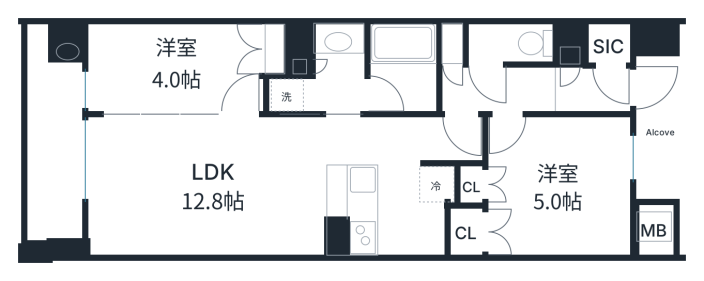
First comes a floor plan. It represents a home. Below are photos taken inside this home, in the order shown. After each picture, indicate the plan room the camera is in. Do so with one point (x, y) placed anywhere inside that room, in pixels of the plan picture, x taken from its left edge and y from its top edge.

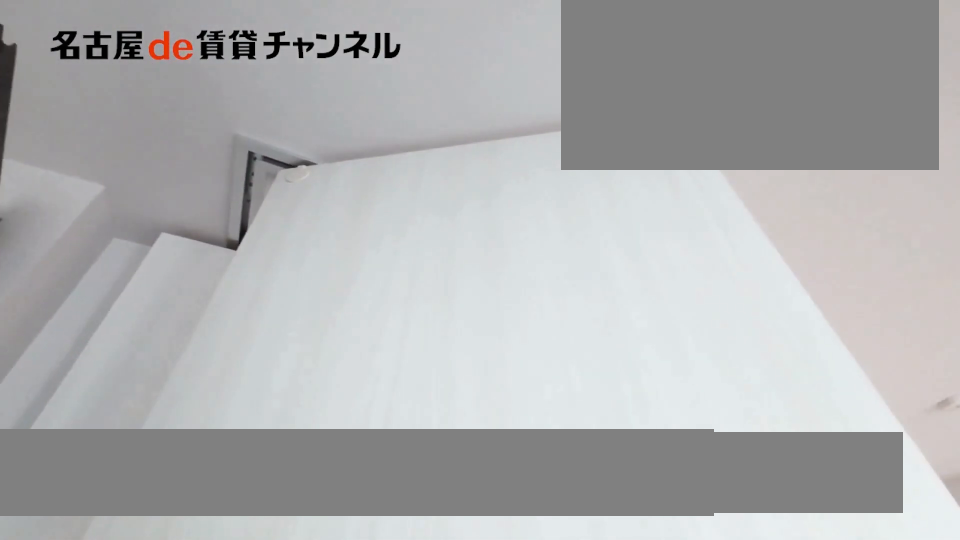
(172, 70)
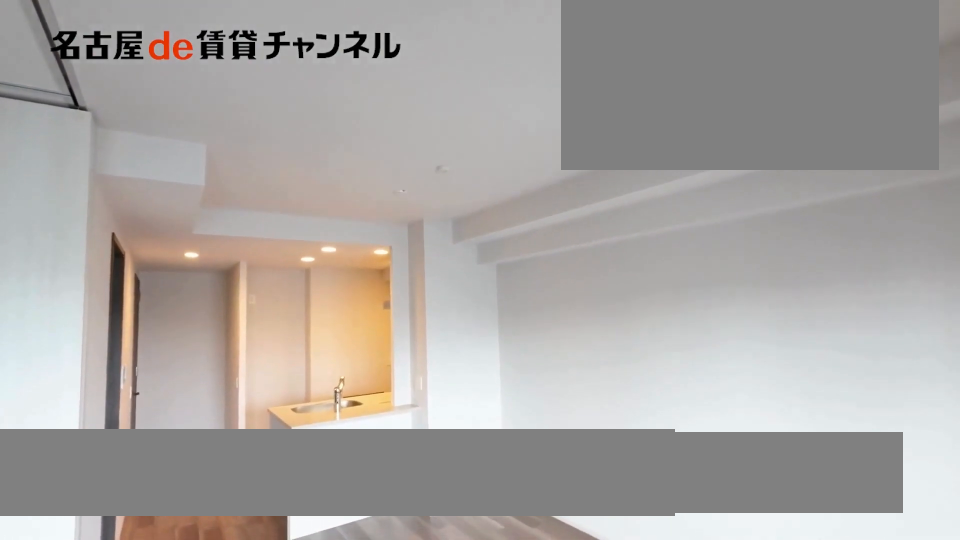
(203, 184)
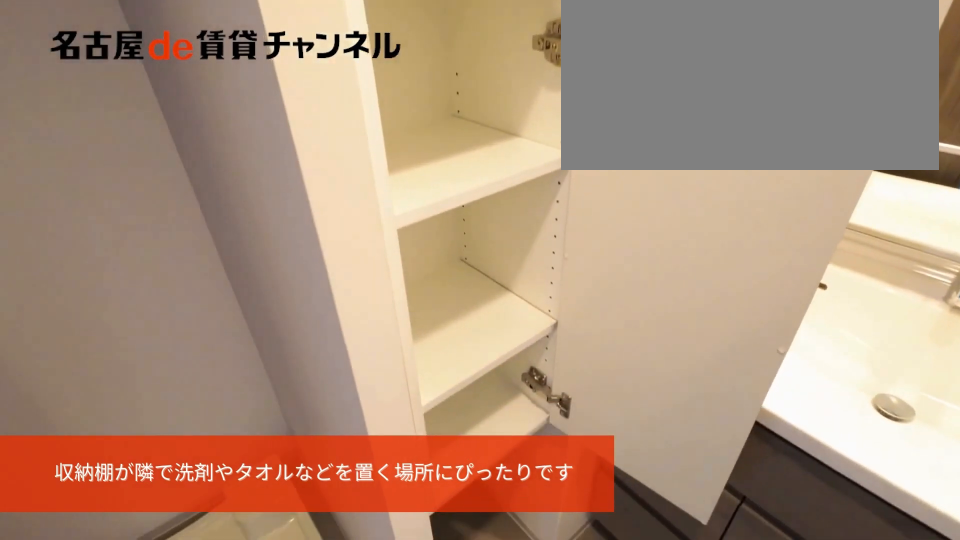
(319, 74)
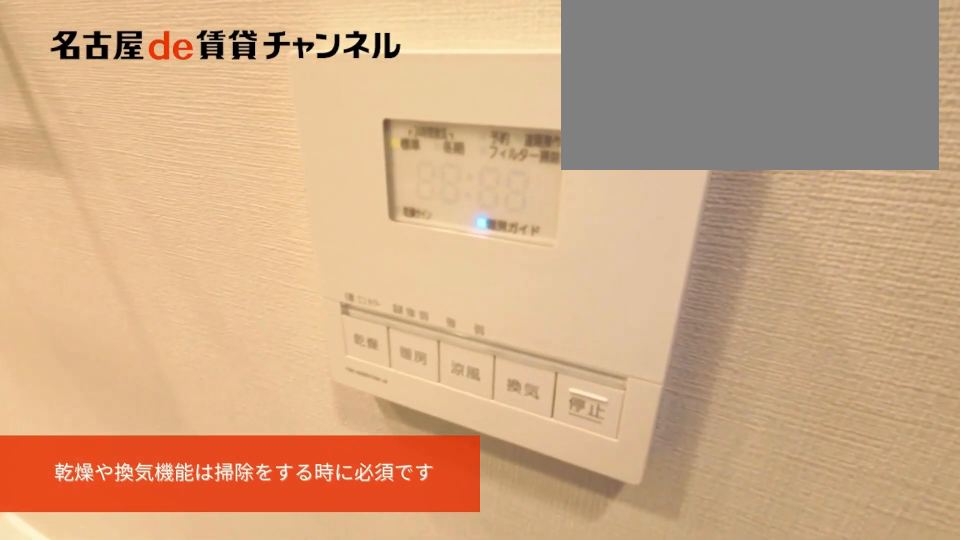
(319, 74)
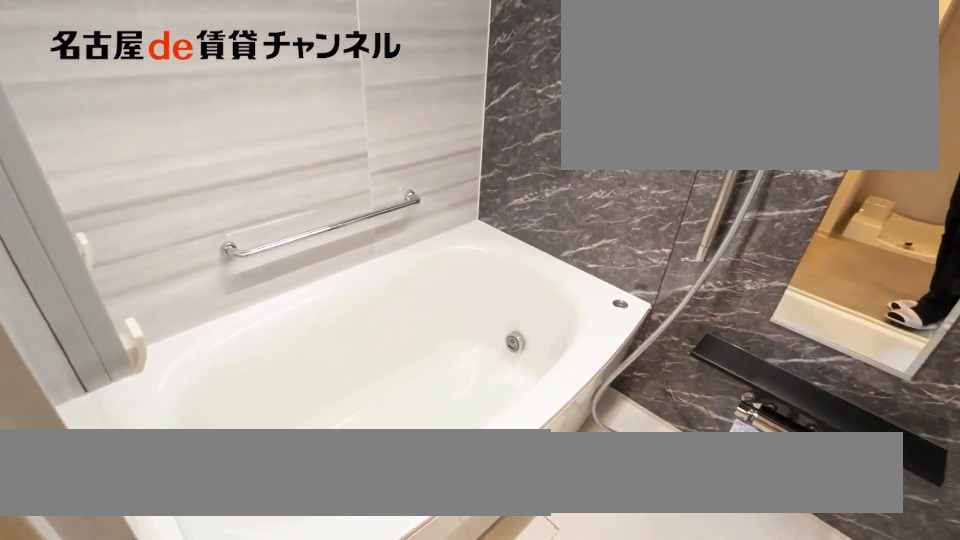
(401, 70)
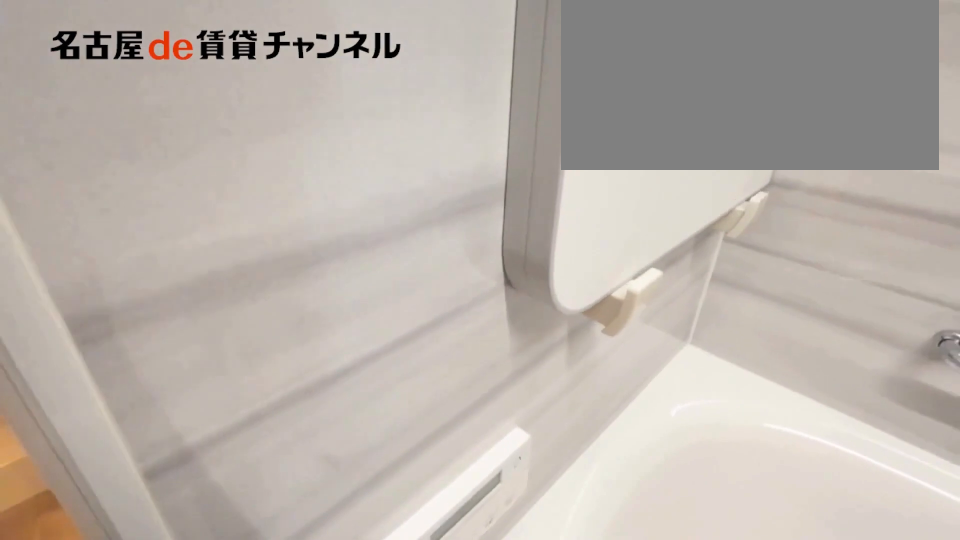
(401, 70)
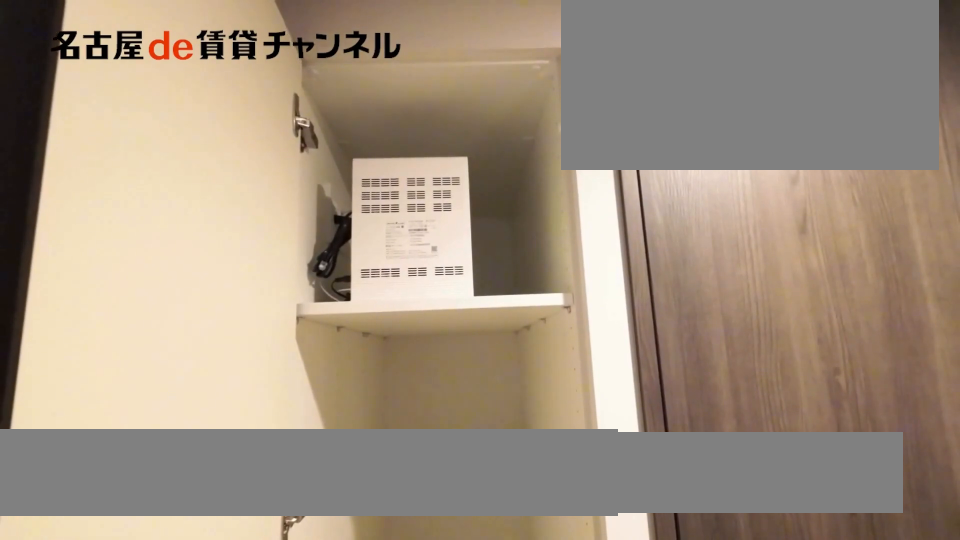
(452, 45)
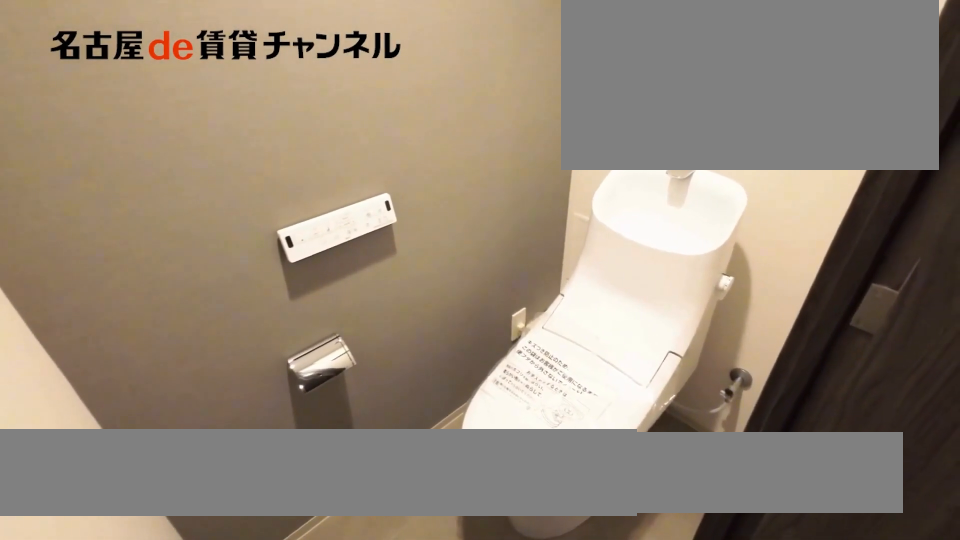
(510, 45)
